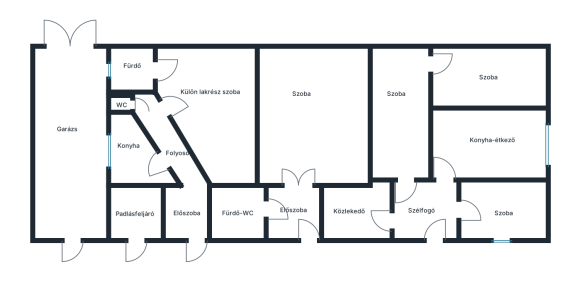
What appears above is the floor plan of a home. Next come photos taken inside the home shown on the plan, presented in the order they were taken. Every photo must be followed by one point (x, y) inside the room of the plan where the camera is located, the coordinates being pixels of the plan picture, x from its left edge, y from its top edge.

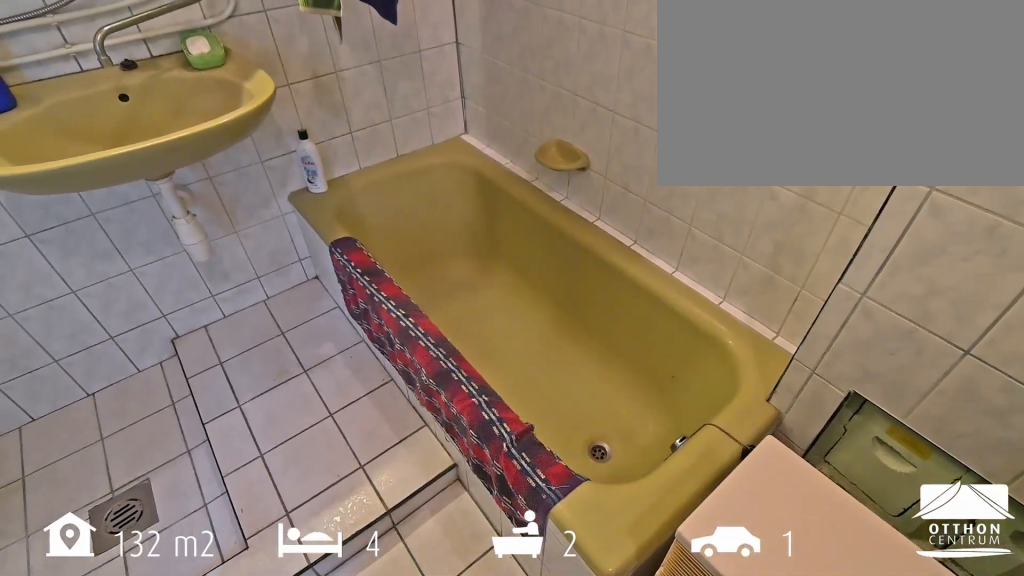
(242, 227)
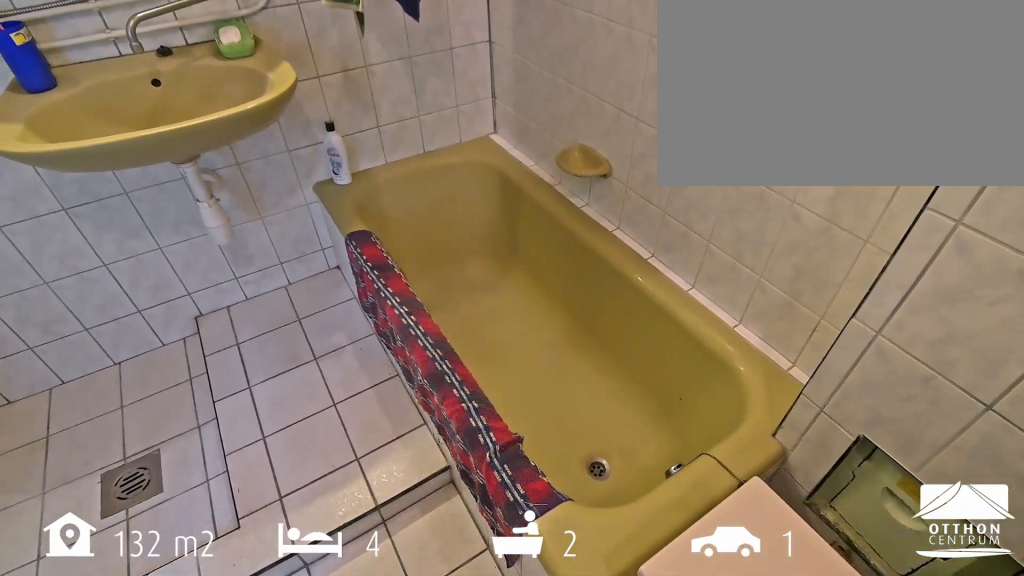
(242, 227)
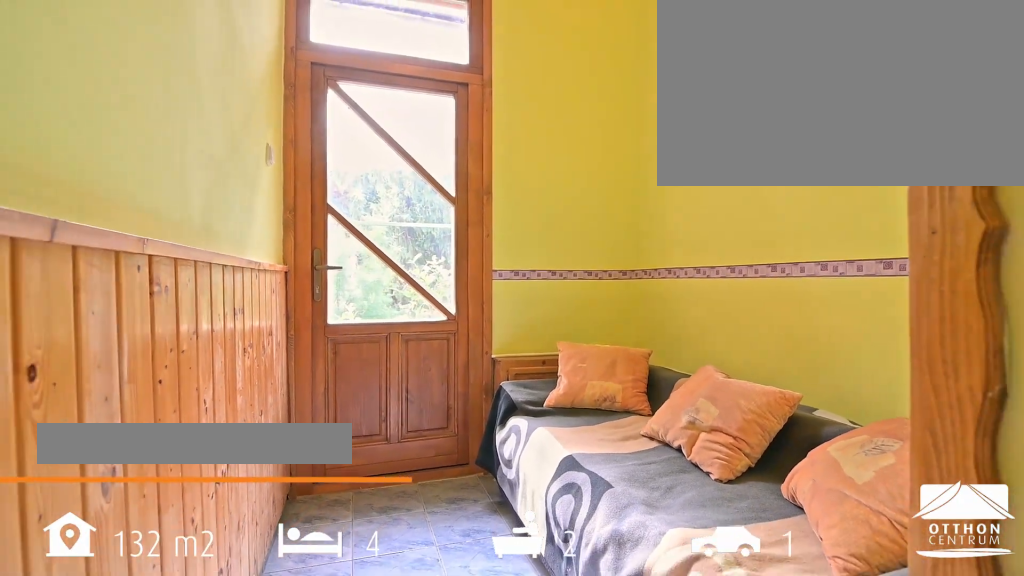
(189, 227)
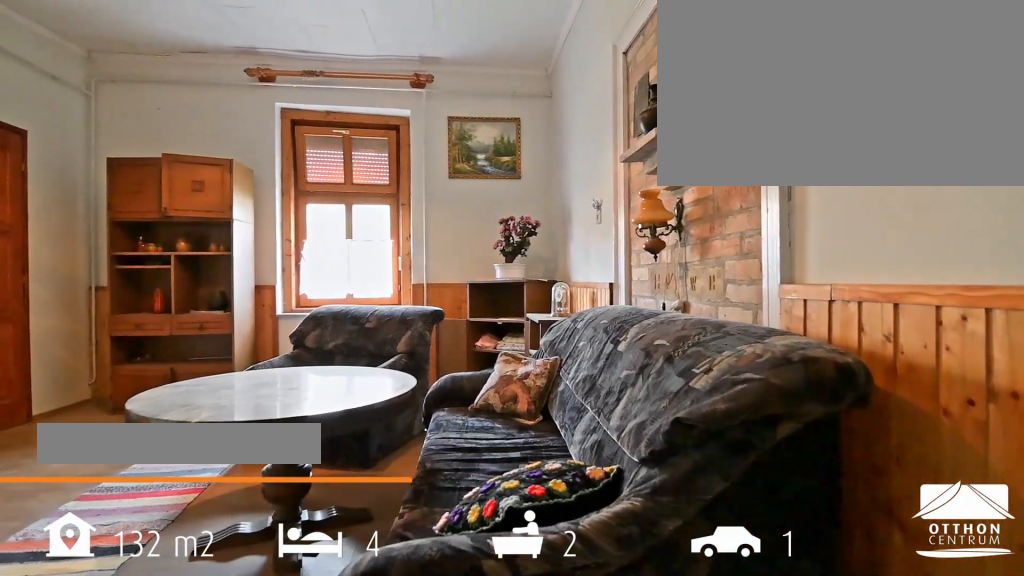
(222, 124)
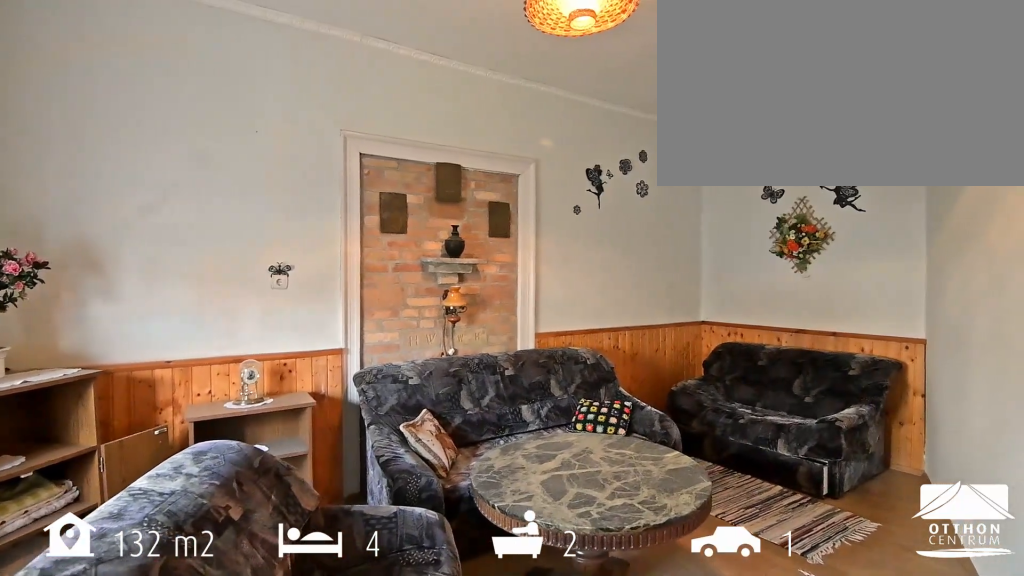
(223, 124)
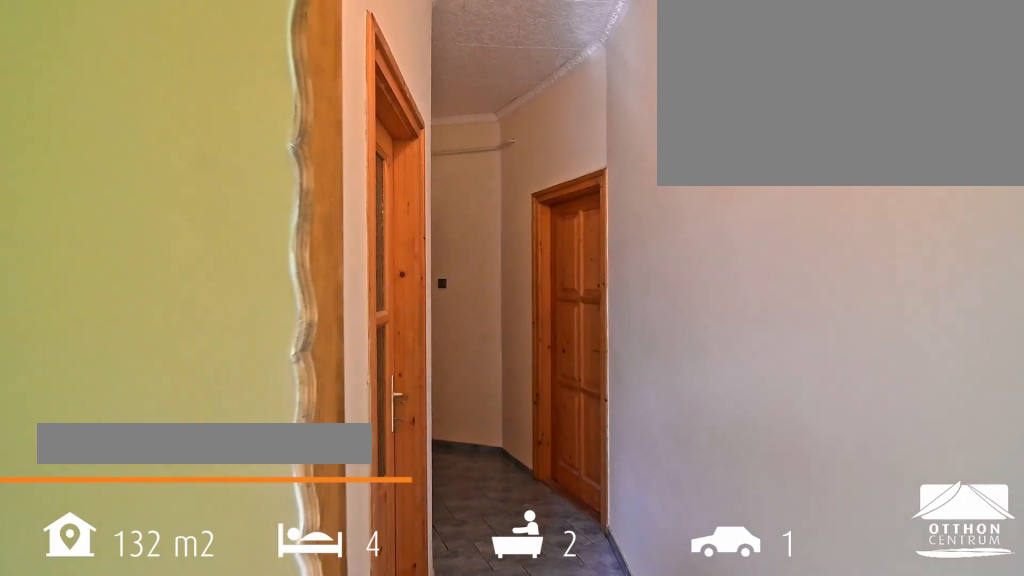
(186, 167)
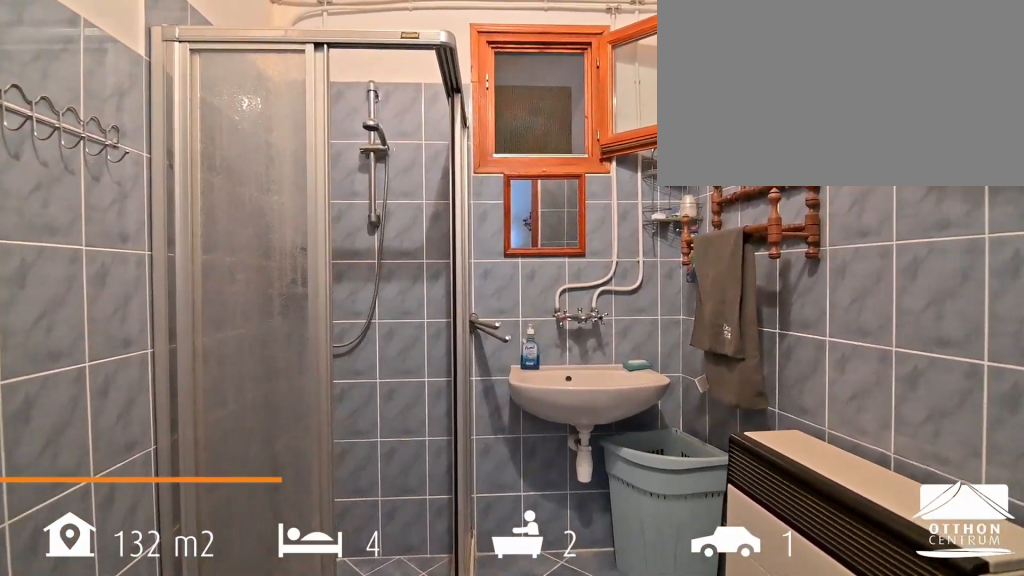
(133, 76)
